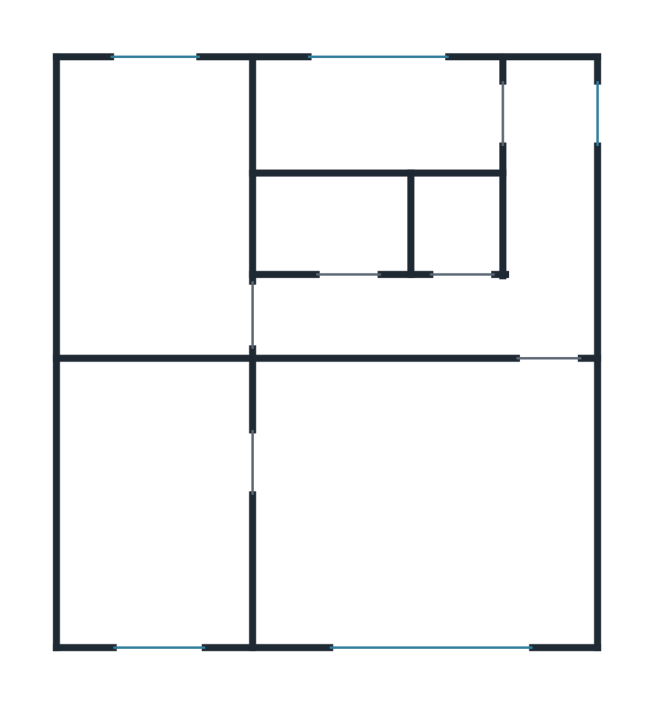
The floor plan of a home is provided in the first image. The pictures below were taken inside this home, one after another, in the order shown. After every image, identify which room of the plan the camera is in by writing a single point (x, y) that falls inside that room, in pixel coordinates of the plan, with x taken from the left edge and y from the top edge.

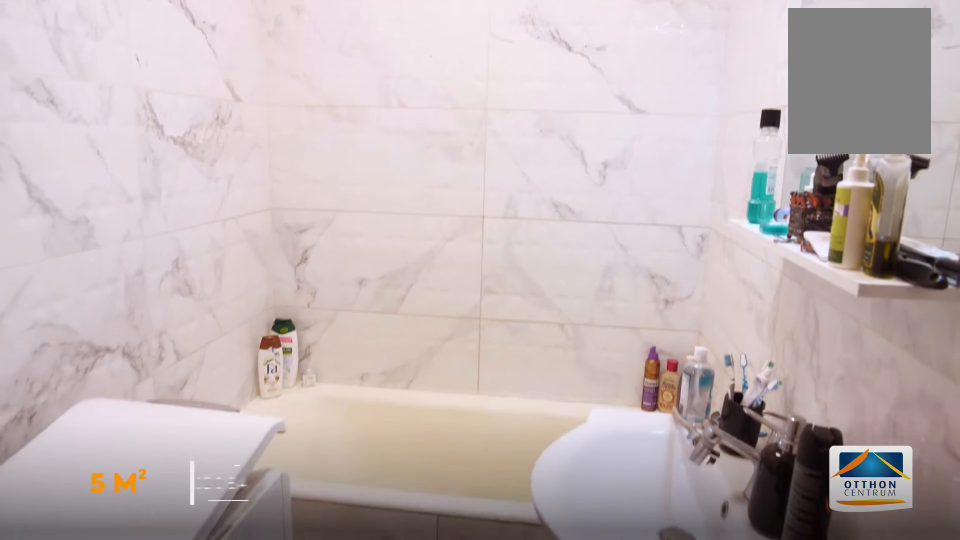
(330, 224)
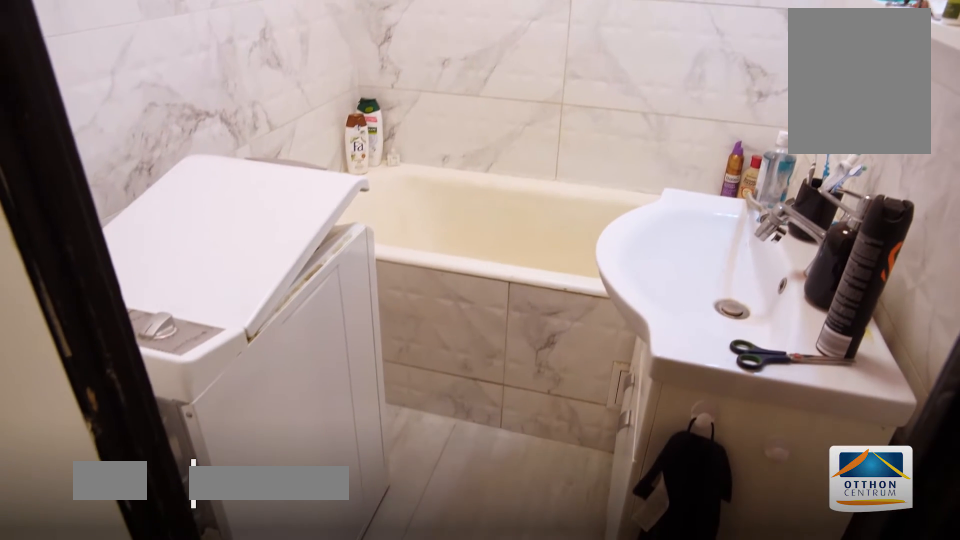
(330, 224)
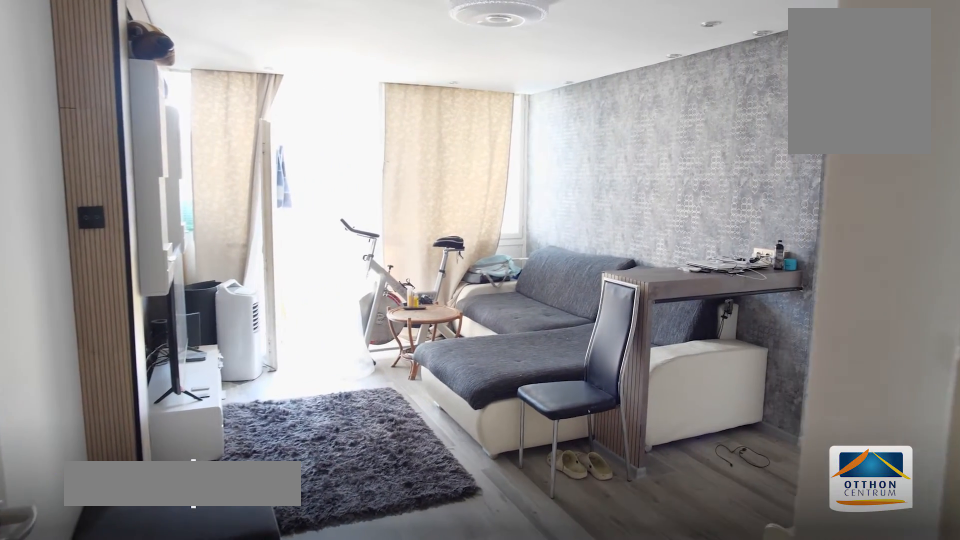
(420, 508)
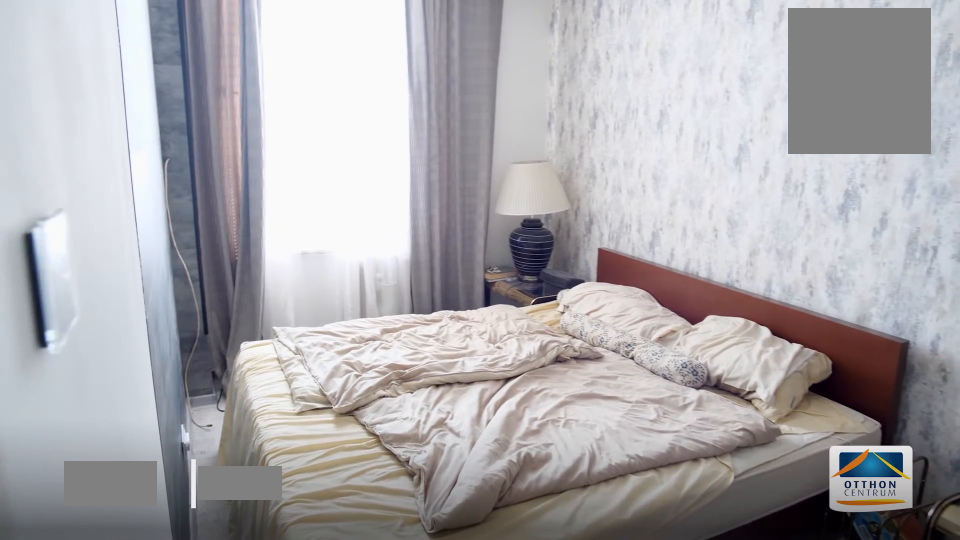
(154, 508)
